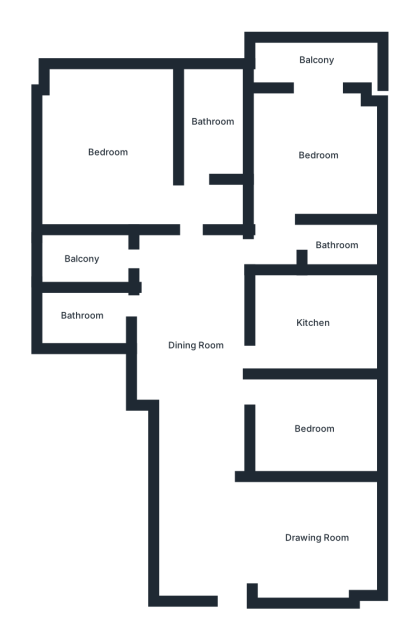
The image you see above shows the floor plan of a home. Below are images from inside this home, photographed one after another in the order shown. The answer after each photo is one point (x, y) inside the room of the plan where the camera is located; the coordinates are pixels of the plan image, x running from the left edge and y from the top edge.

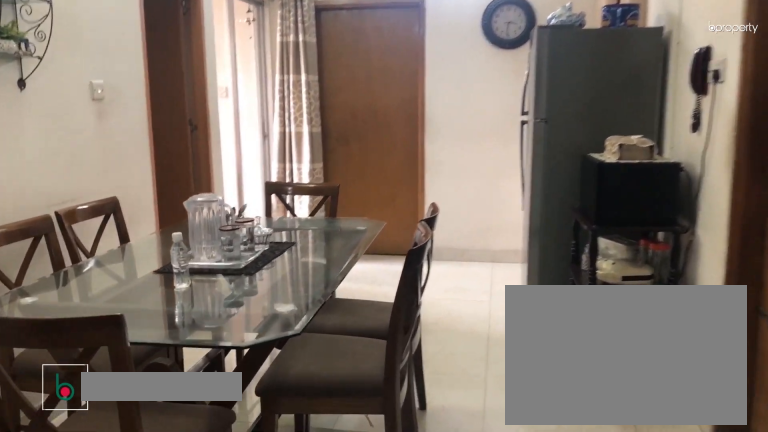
(197, 347)
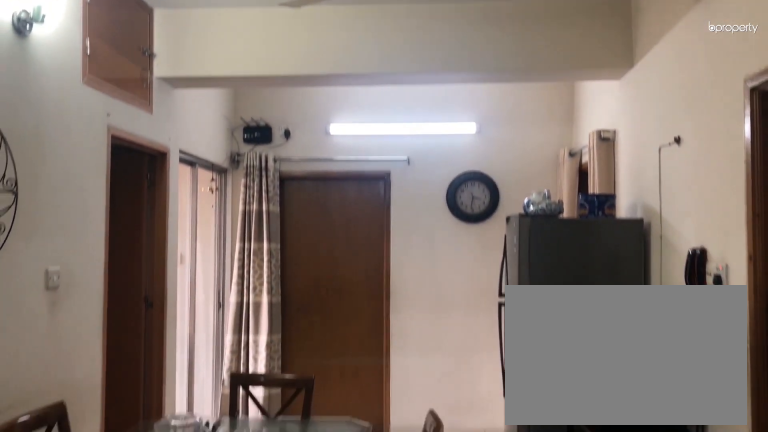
(197, 347)
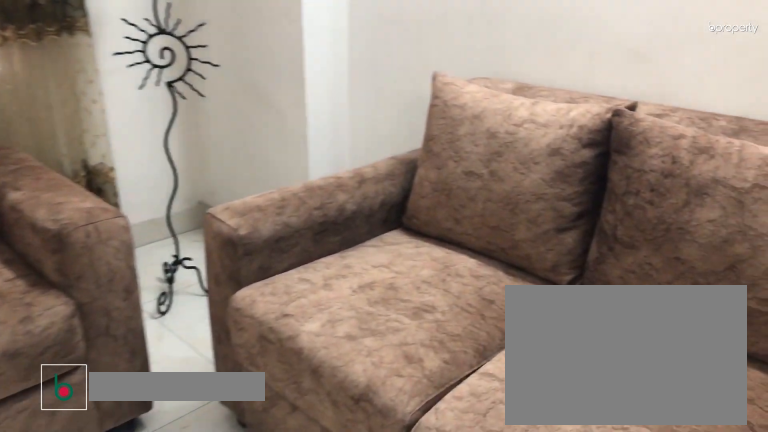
(316, 537)
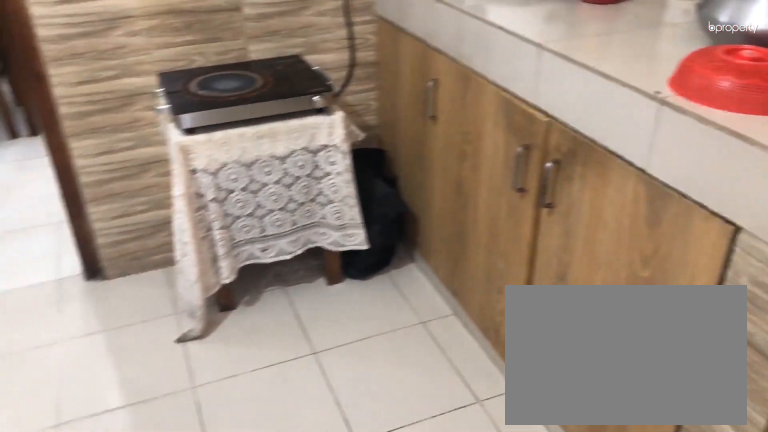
(311, 321)
